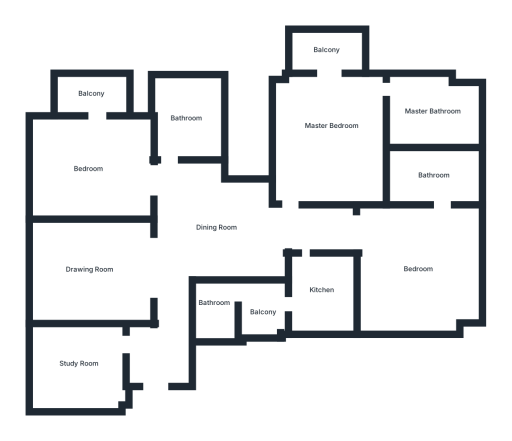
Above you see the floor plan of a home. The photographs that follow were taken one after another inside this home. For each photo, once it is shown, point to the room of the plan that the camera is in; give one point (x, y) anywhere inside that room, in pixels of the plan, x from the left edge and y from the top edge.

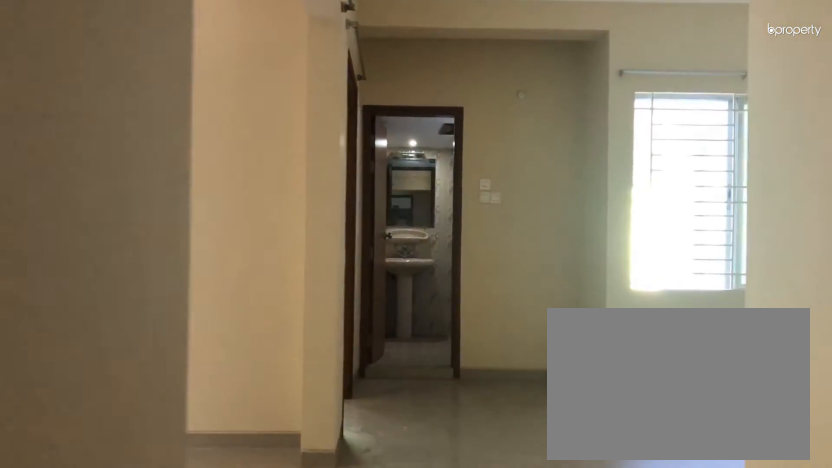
(165, 350)
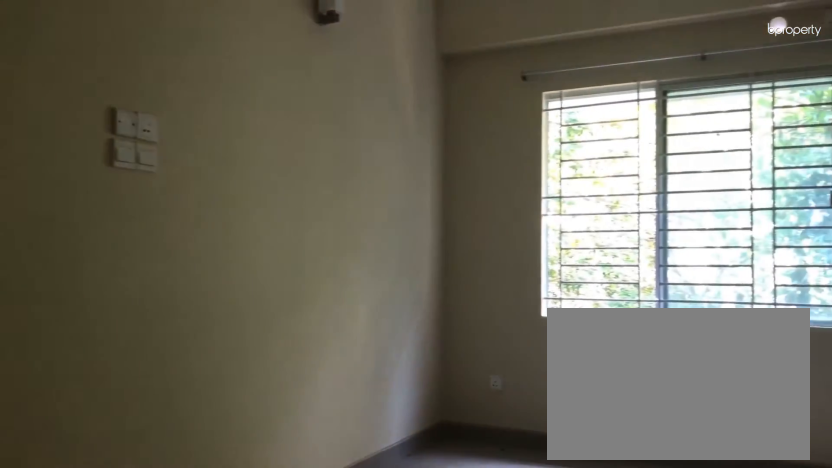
(90, 270)
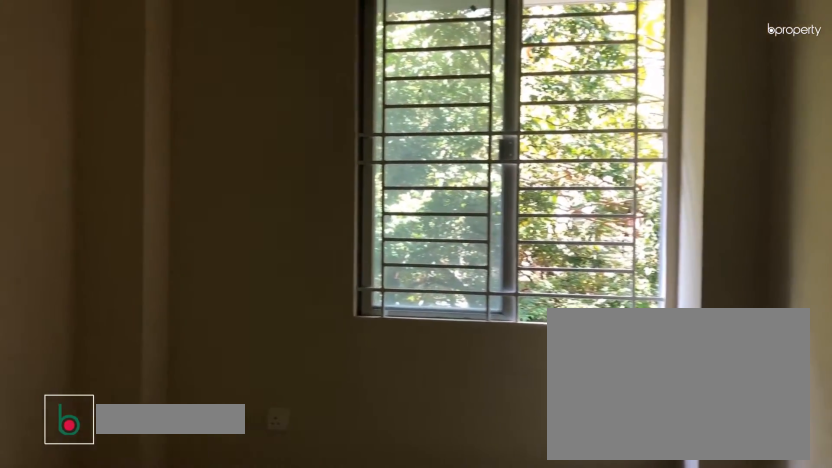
(78, 362)
